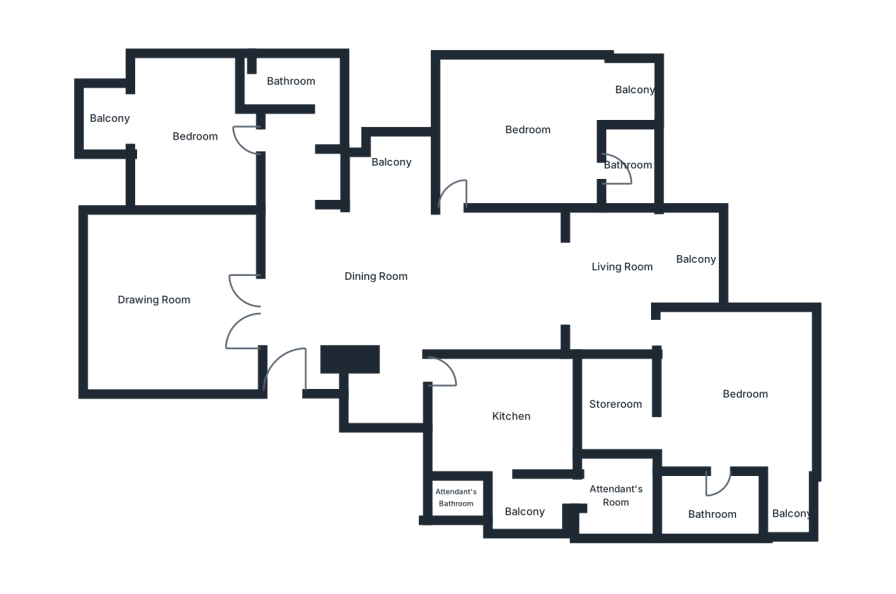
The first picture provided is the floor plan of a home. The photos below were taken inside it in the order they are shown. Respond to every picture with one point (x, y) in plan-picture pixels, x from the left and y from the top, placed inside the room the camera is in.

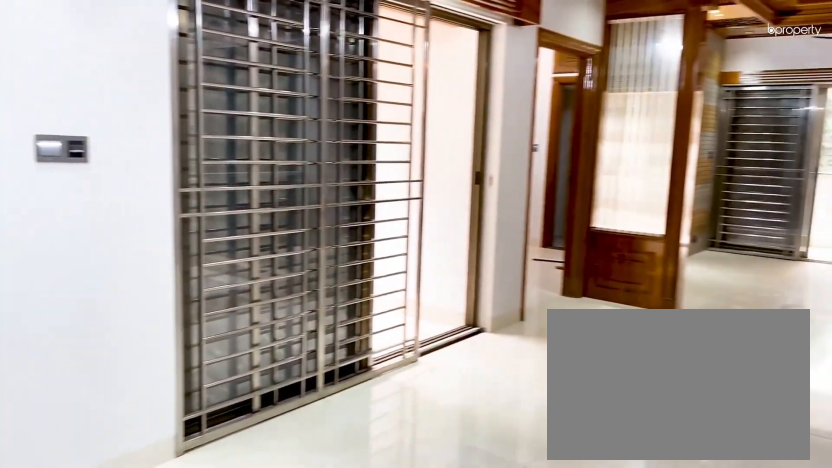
(297, 309)
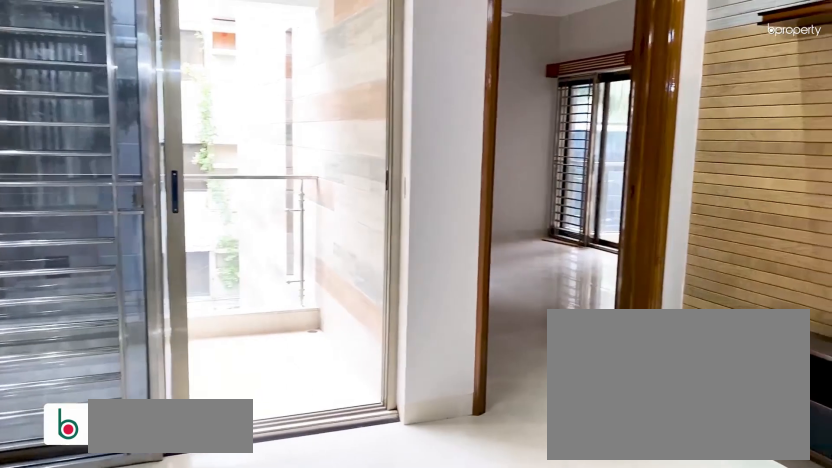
(604, 271)
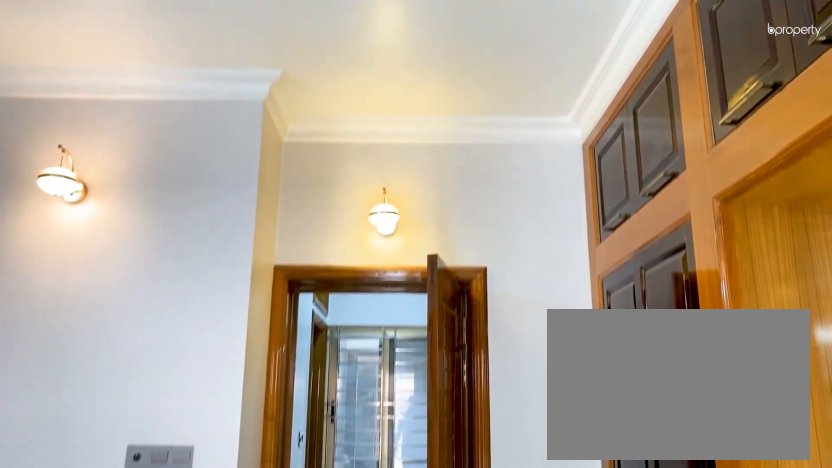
(195, 127)
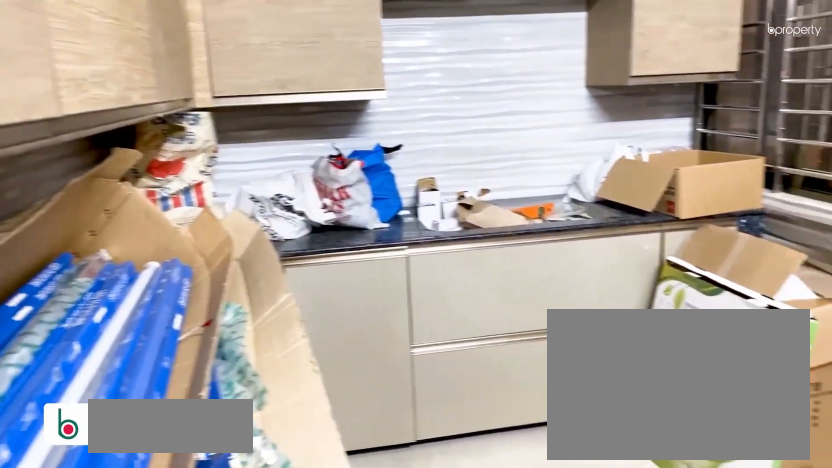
(504, 421)
